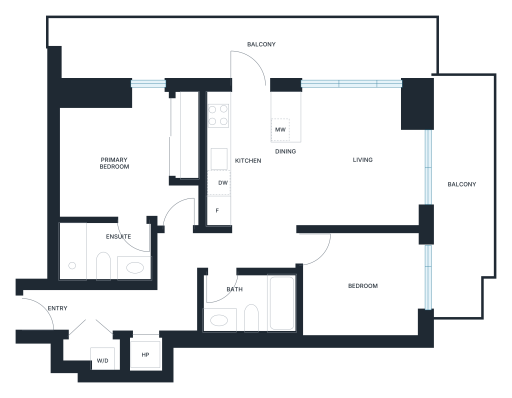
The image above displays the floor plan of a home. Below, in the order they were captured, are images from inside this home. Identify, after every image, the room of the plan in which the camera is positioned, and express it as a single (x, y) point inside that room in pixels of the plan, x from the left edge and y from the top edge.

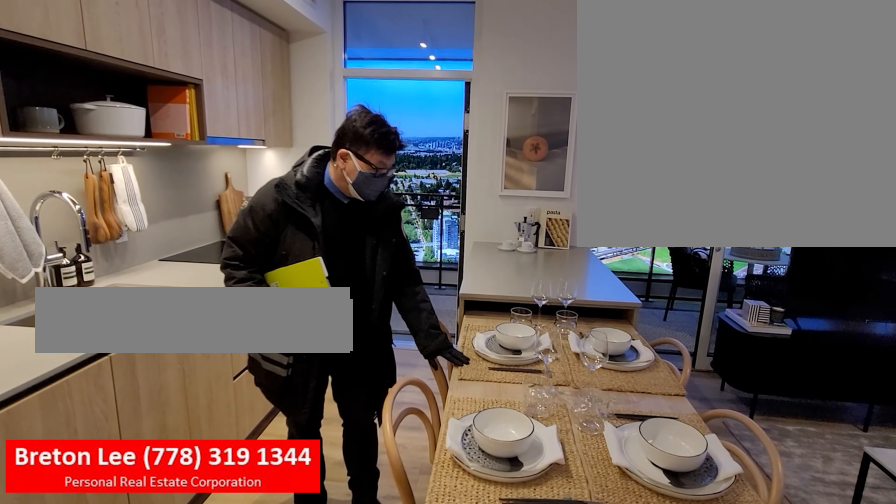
(285, 175)
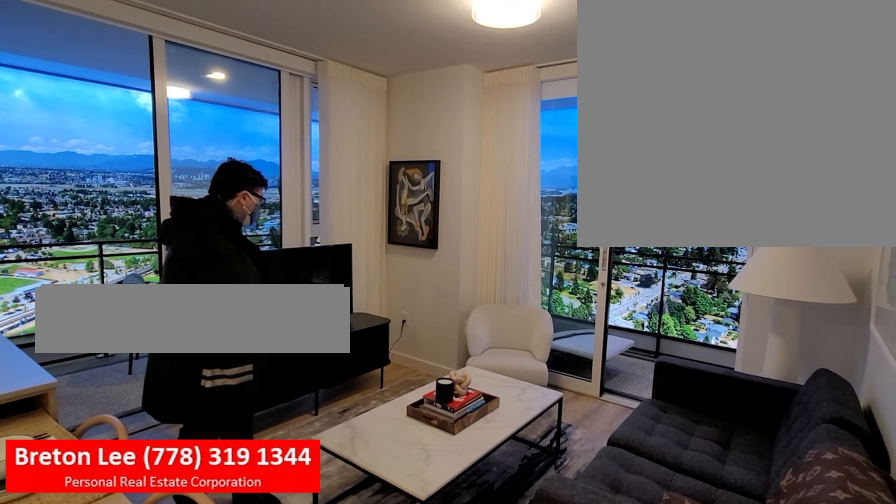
(367, 135)
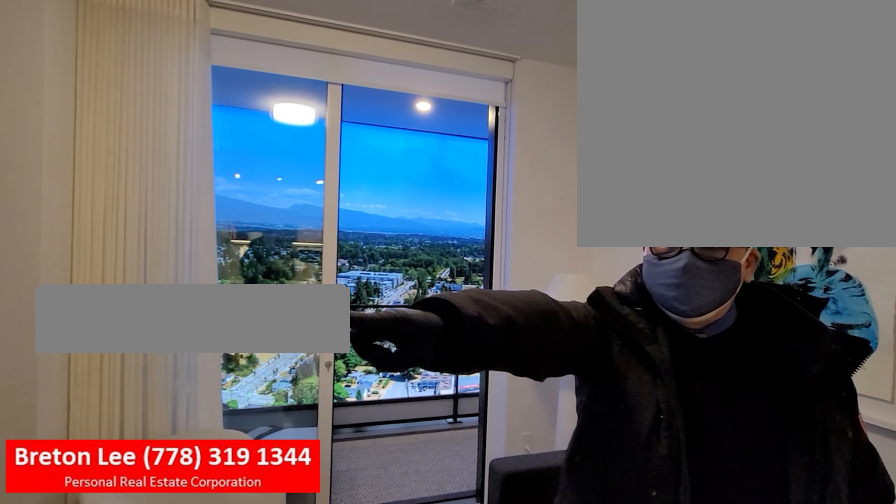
(367, 135)
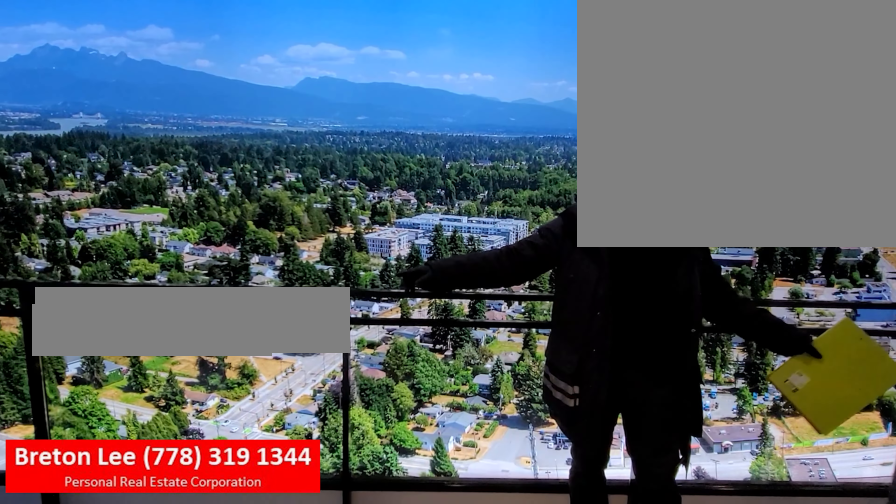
(464, 215)
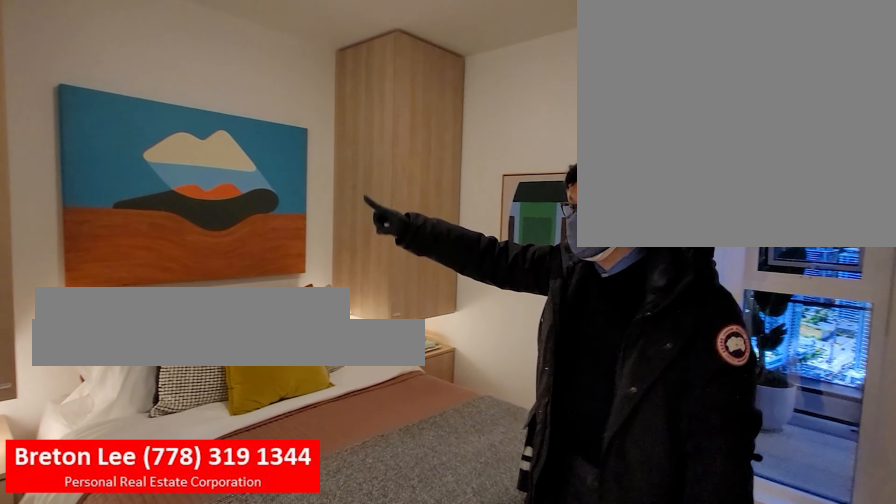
(109, 140)
